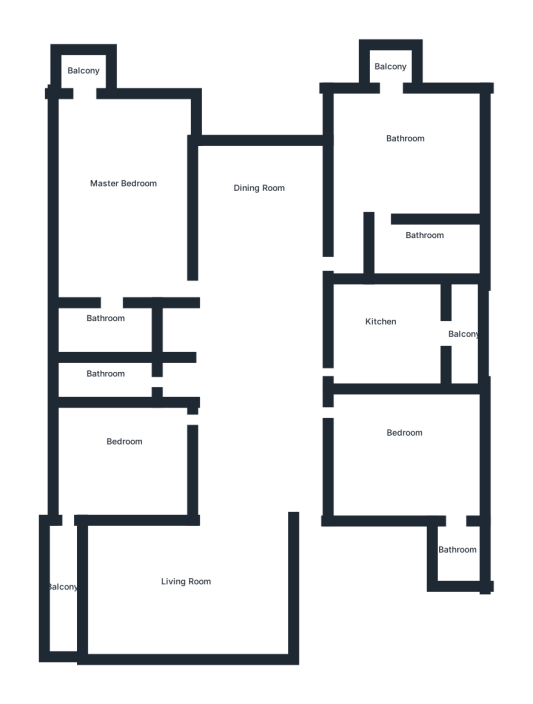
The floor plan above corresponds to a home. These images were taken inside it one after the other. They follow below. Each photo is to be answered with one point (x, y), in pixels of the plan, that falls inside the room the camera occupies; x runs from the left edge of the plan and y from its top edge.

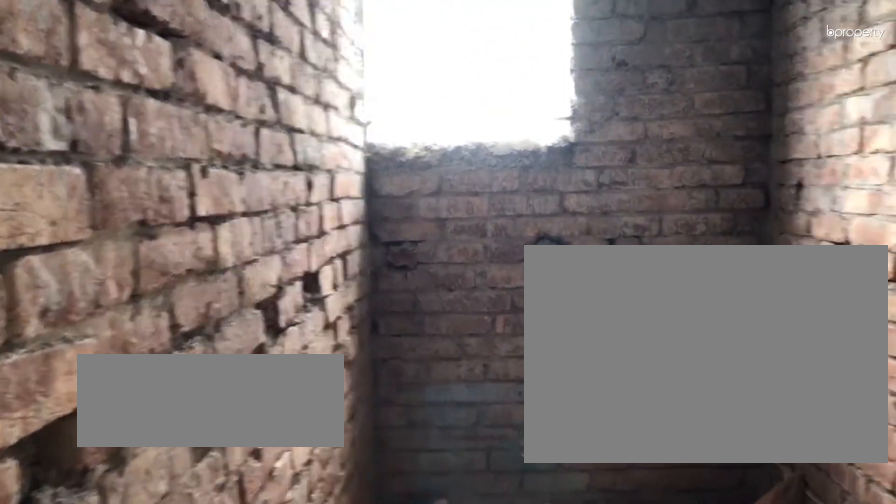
(109, 378)
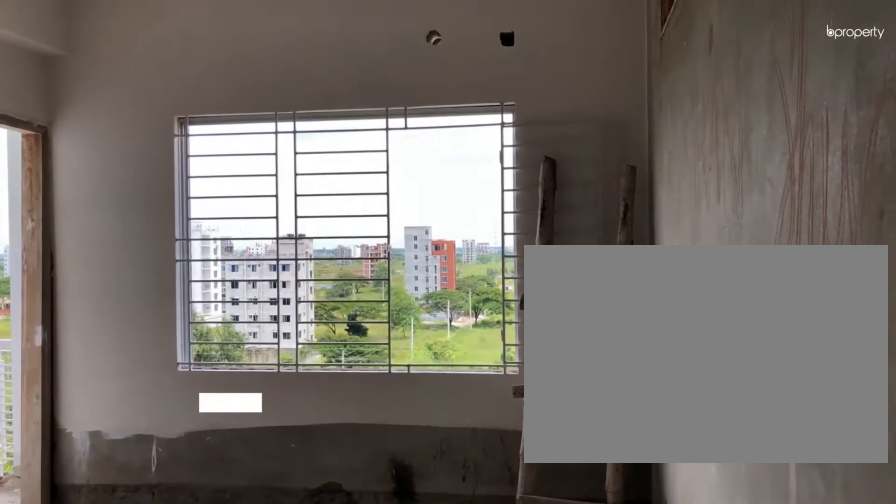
(145, 454)
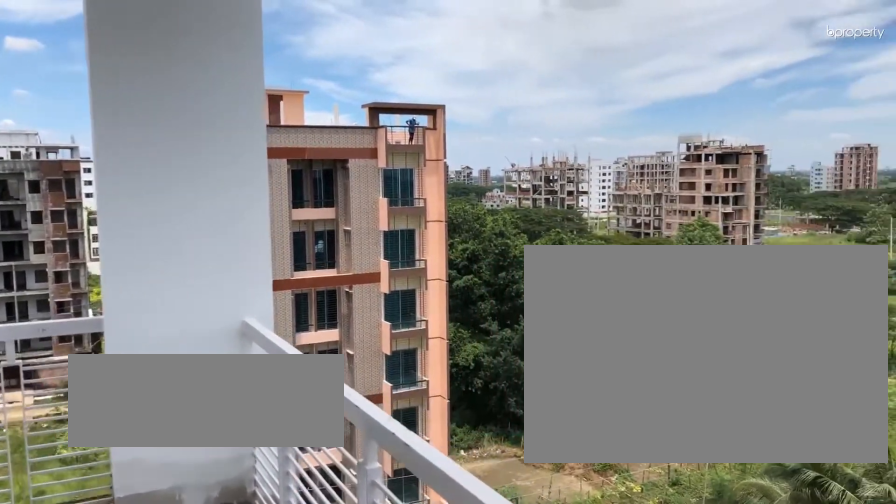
(58, 583)
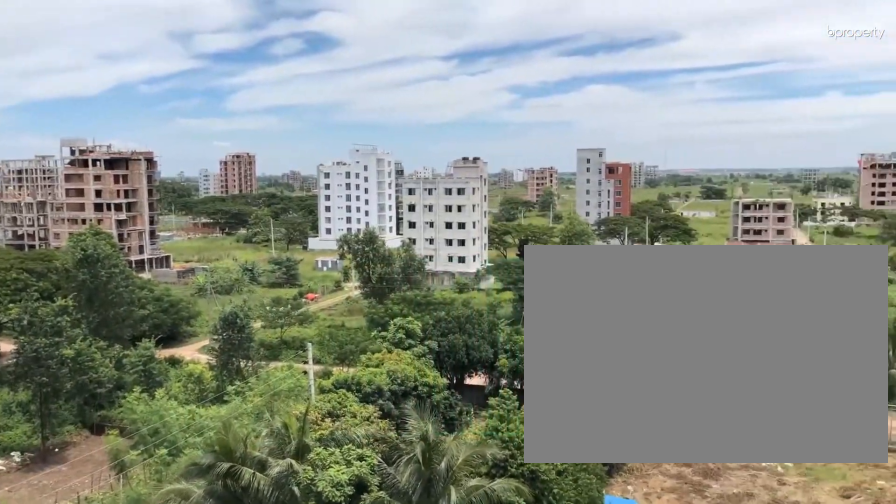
(58, 583)
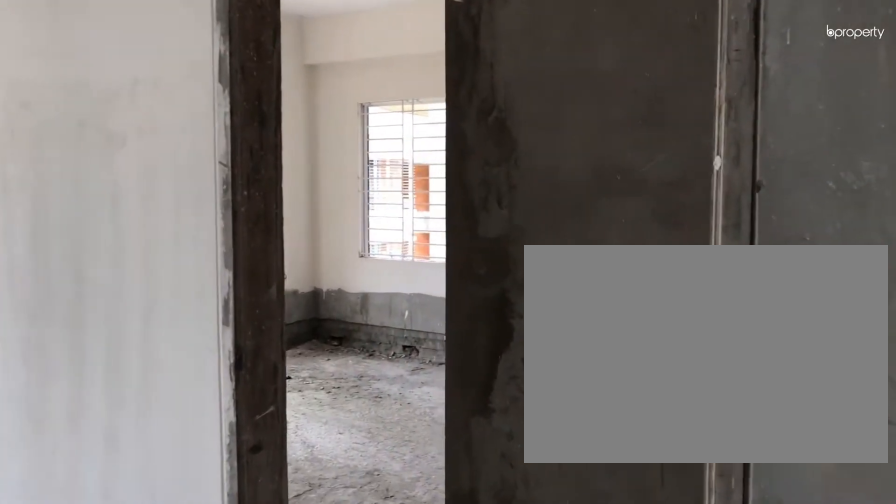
(348, 229)
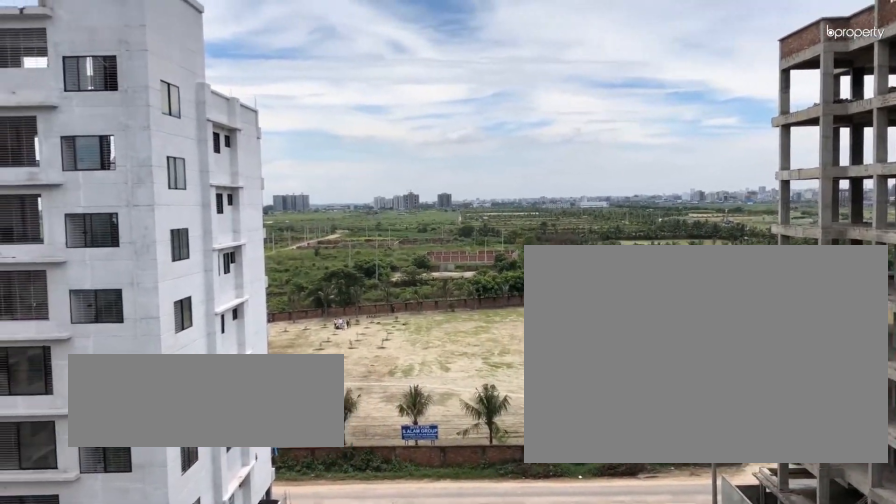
(387, 70)
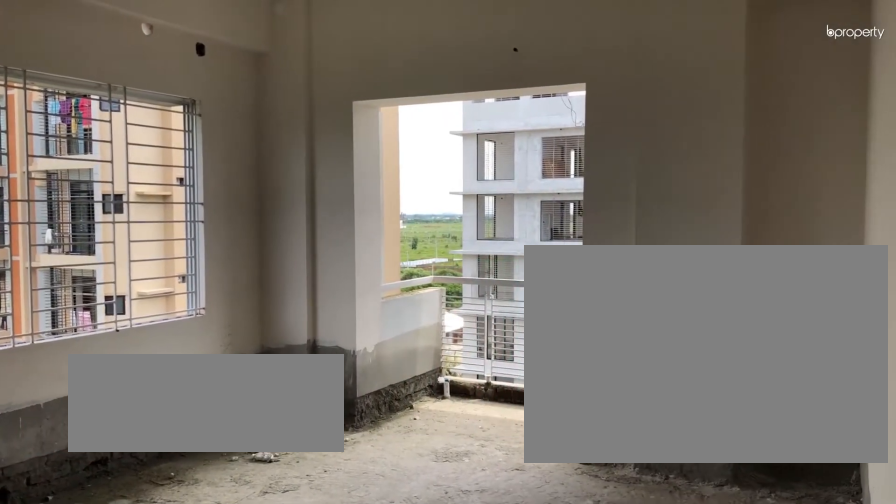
(115, 199)
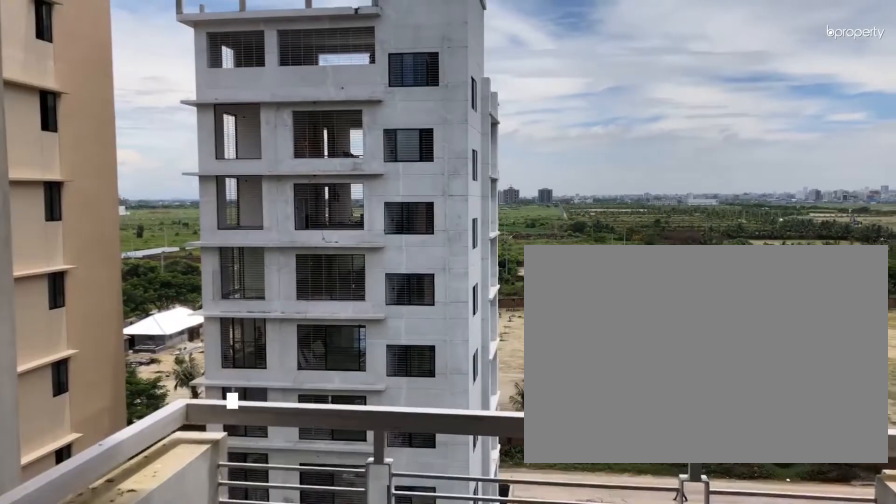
(82, 78)
